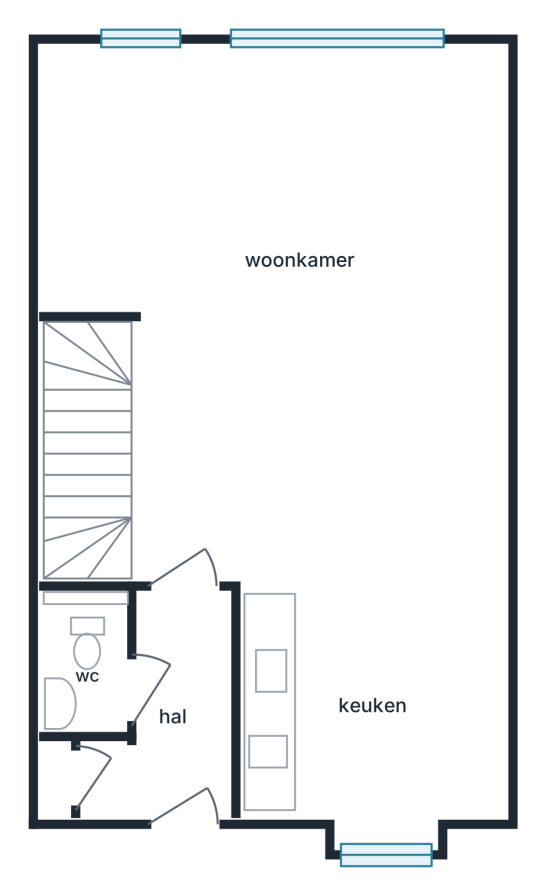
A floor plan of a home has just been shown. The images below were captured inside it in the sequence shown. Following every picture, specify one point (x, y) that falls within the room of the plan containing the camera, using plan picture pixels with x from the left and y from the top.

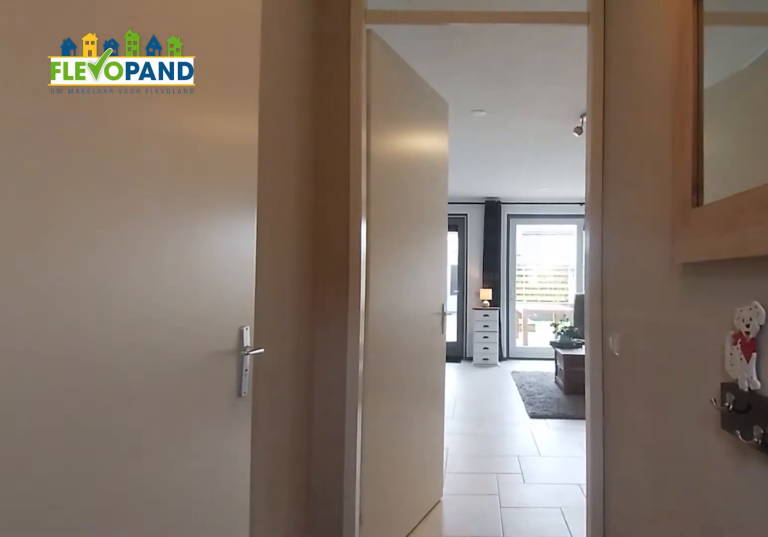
(172, 715)
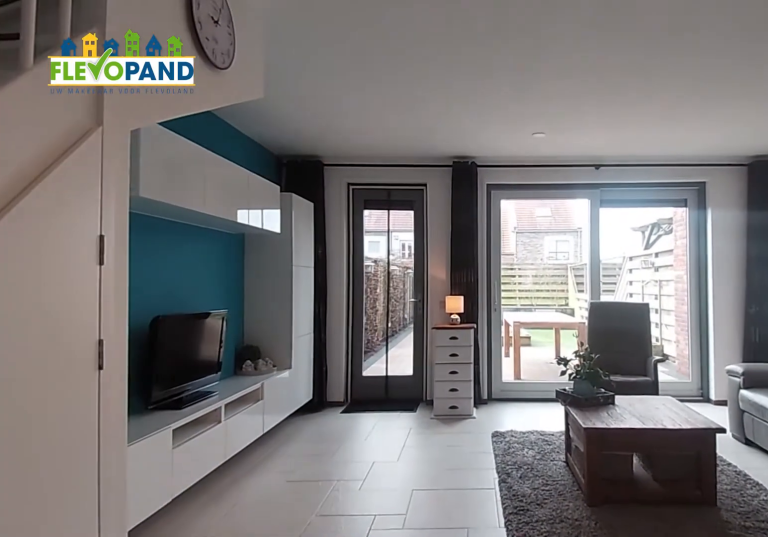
(289, 252)
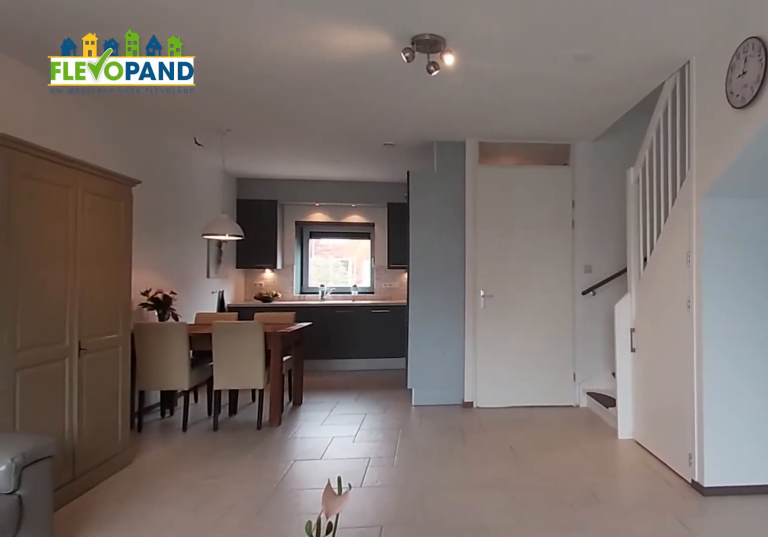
(289, 252)
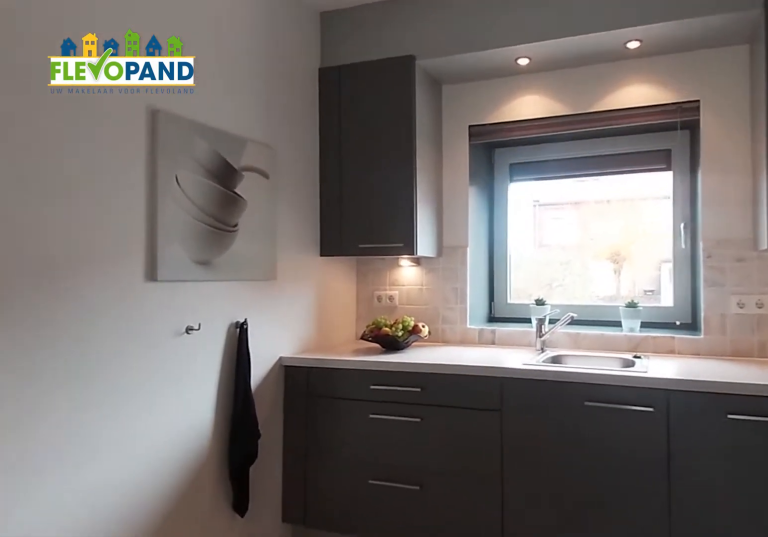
(373, 703)
